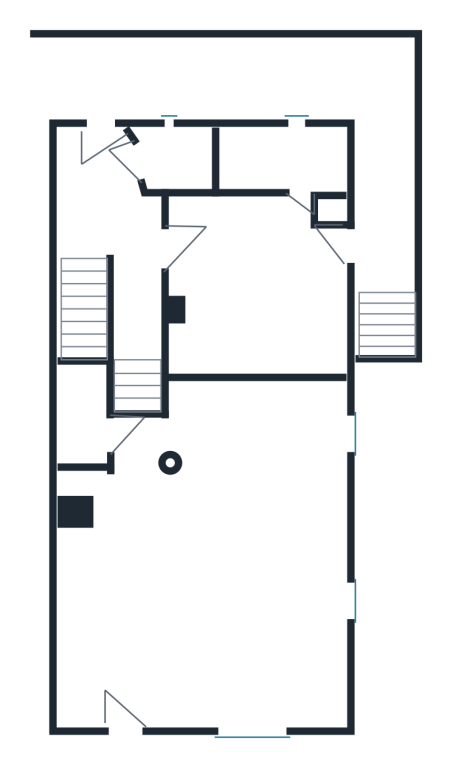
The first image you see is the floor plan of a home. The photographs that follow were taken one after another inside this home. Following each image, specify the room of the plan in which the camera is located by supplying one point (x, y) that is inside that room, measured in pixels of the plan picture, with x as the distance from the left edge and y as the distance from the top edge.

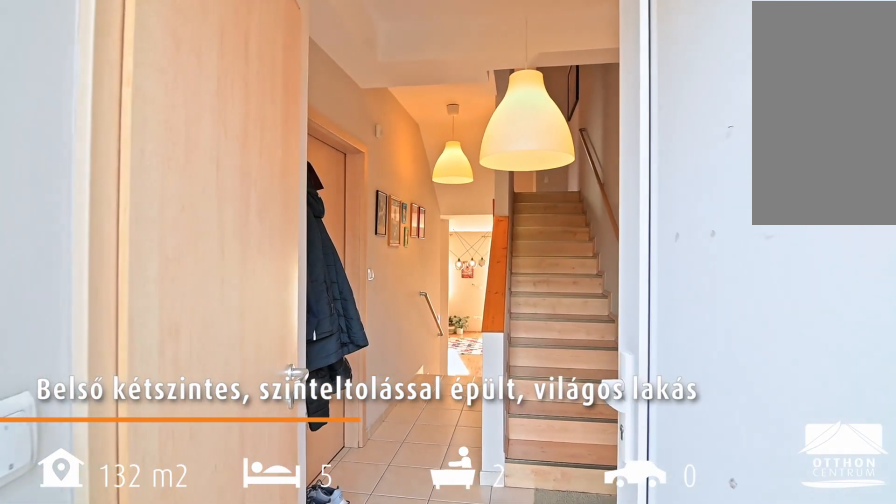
(103, 188)
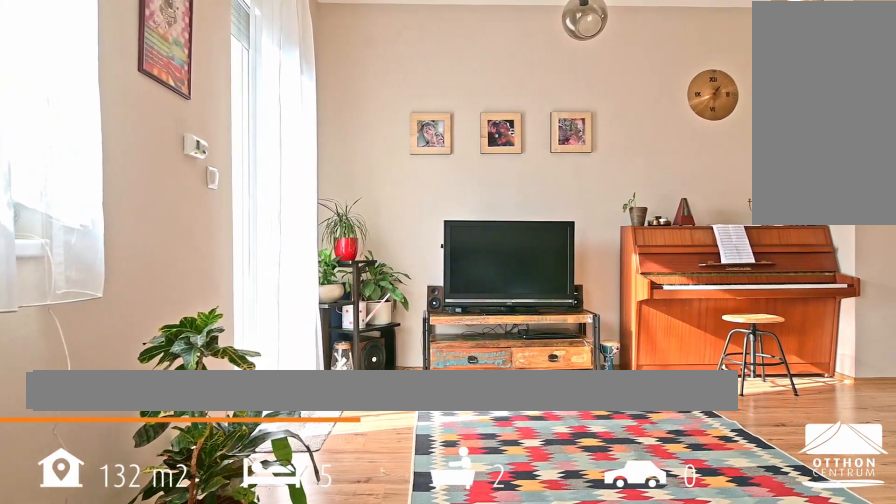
(213, 556)
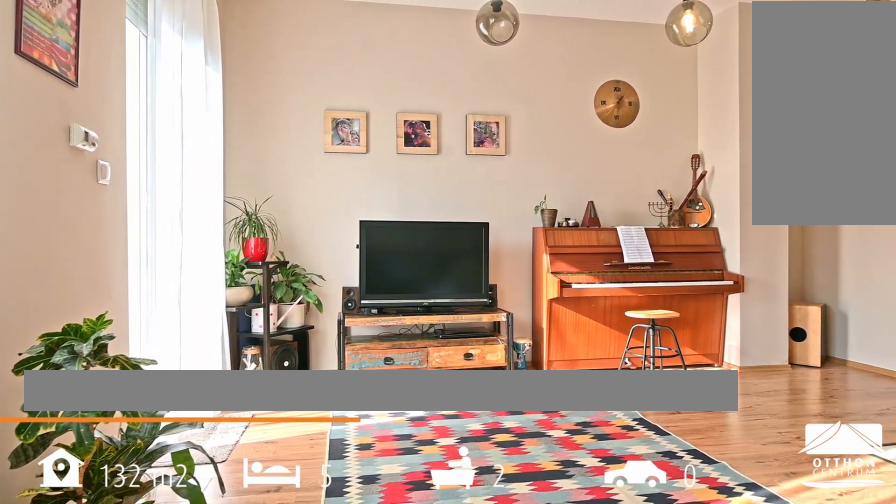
(213, 556)
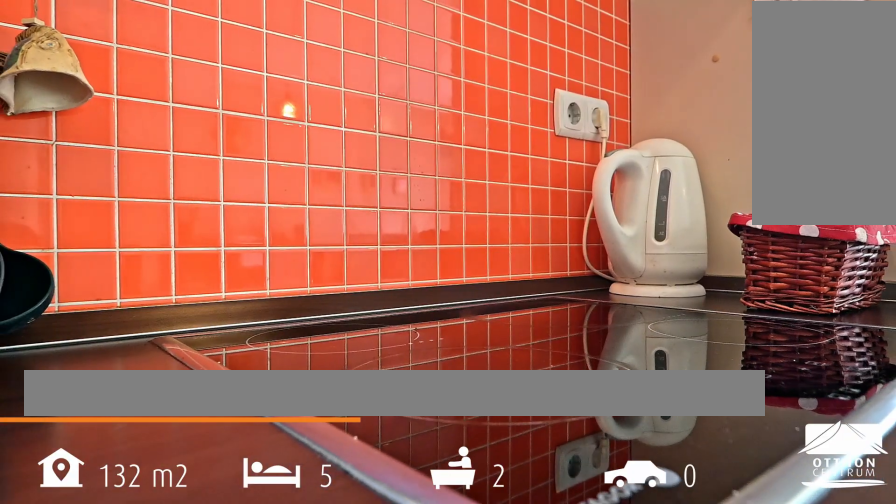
(246, 446)
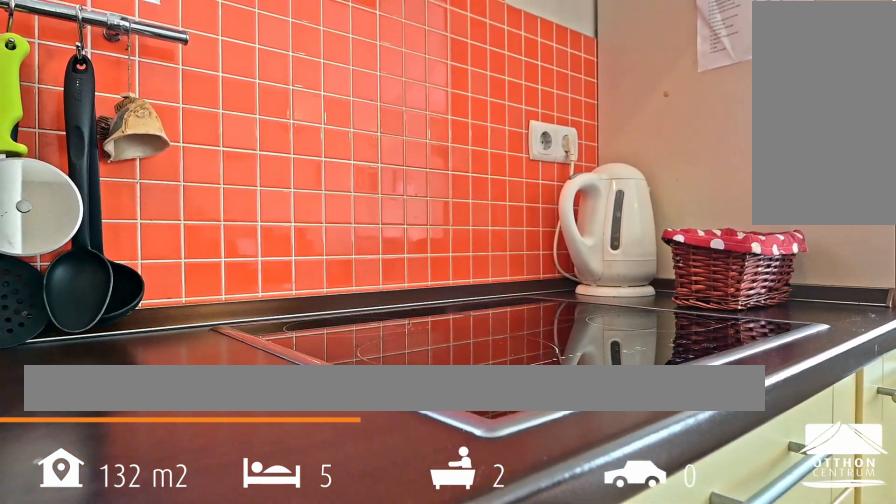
(246, 446)
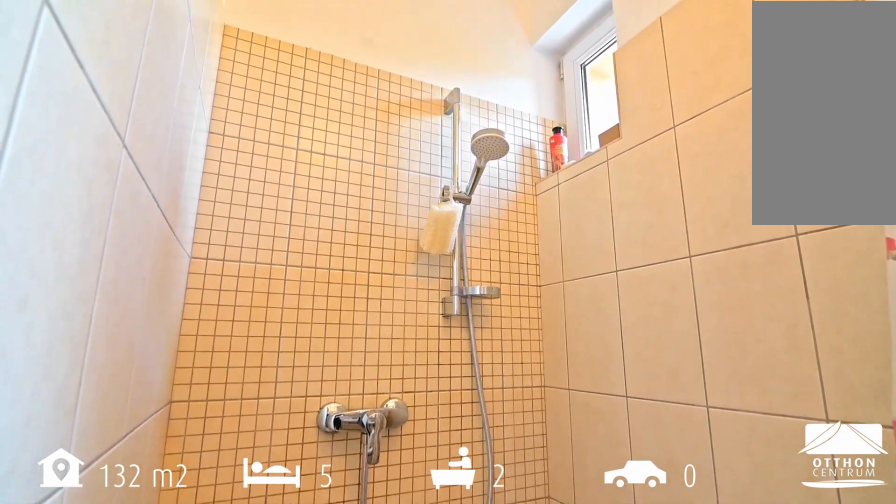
(284, 160)
